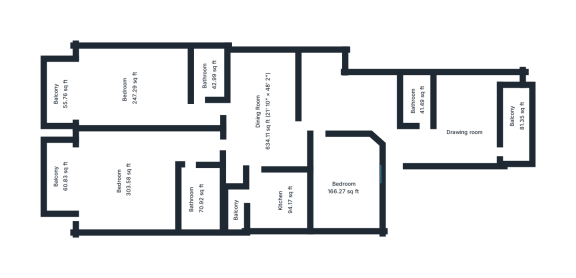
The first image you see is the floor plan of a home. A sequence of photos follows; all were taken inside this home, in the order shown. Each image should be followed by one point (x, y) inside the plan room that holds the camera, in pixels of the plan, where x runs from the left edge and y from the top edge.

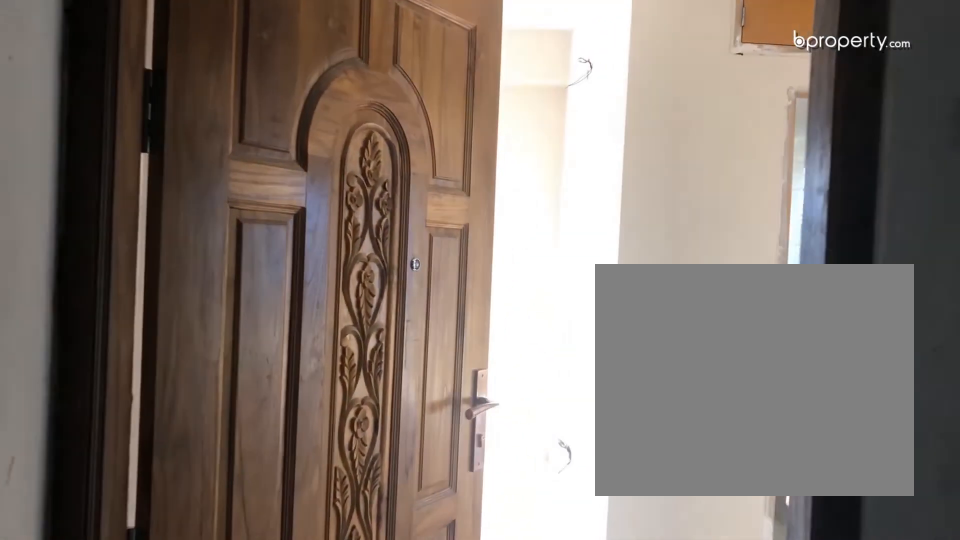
(453, 154)
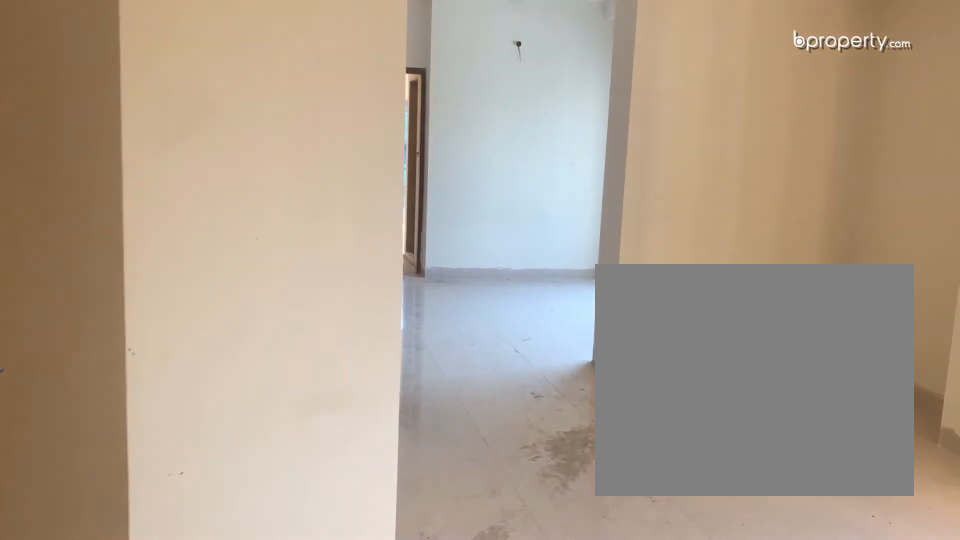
(352, 100)
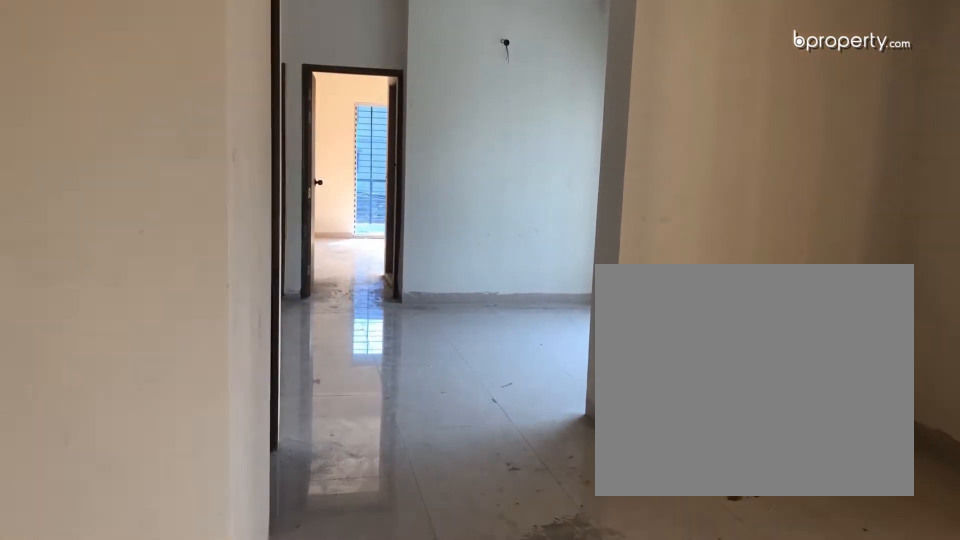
(352, 100)
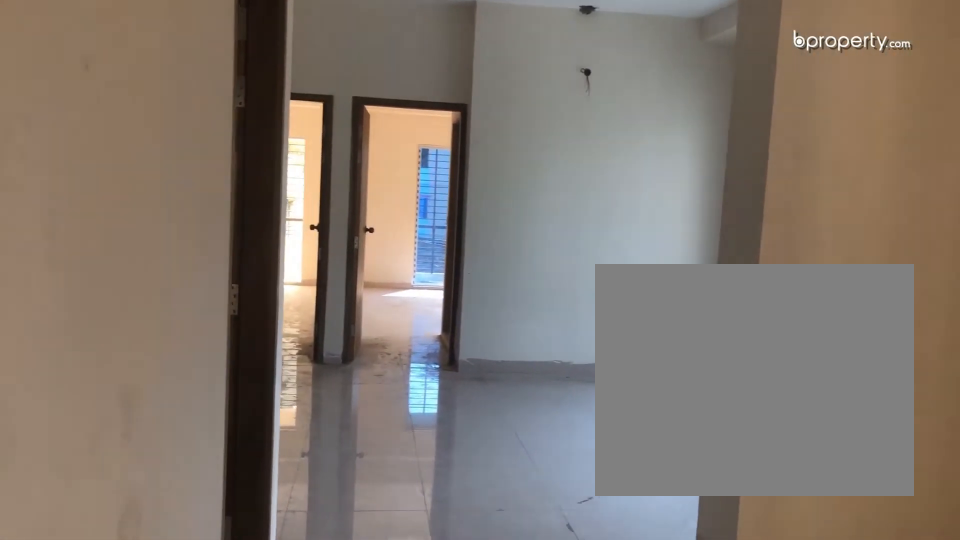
(260, 112)
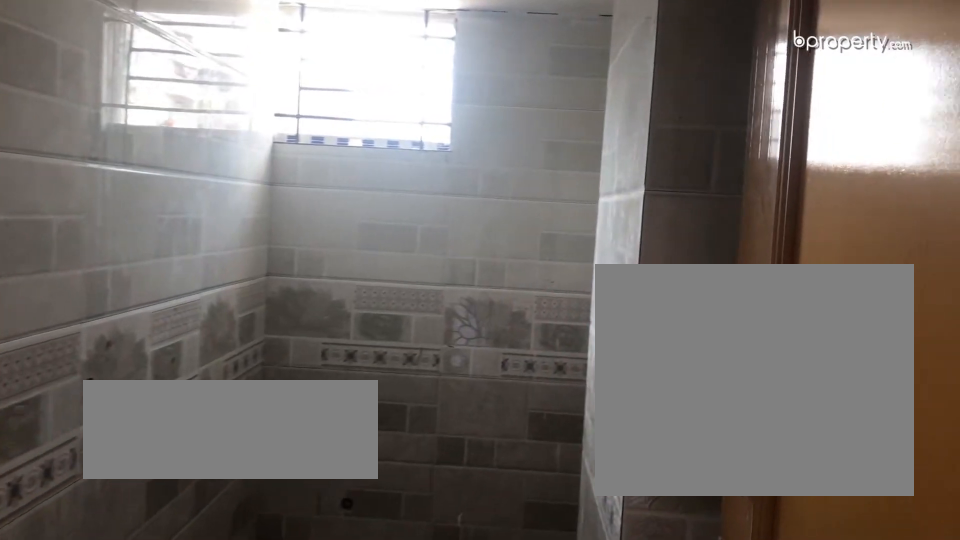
(418, 99)
